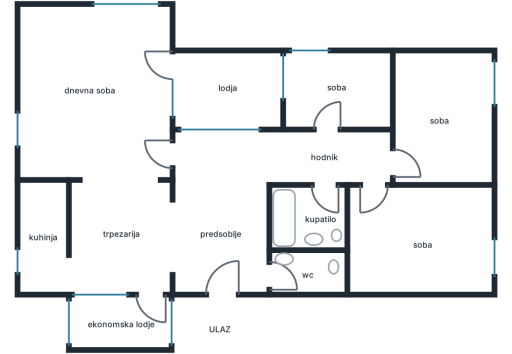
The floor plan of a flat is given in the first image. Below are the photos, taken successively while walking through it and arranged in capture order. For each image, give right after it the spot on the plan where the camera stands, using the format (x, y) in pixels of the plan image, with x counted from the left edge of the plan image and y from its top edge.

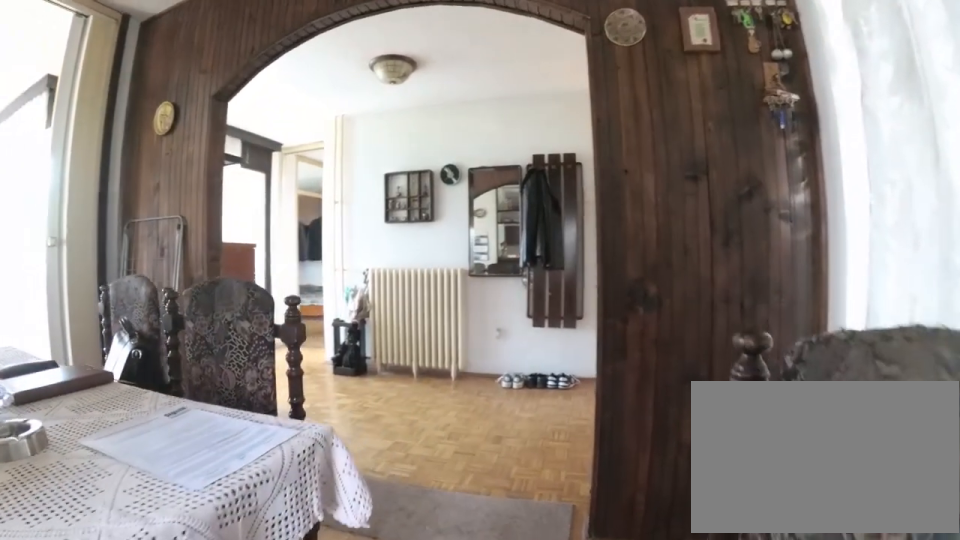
(89, 281)
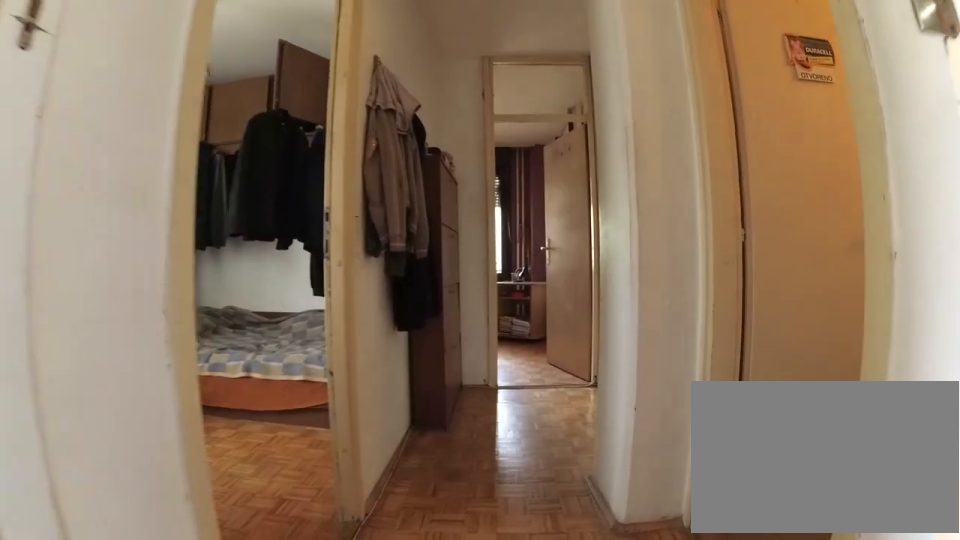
(239, 157)
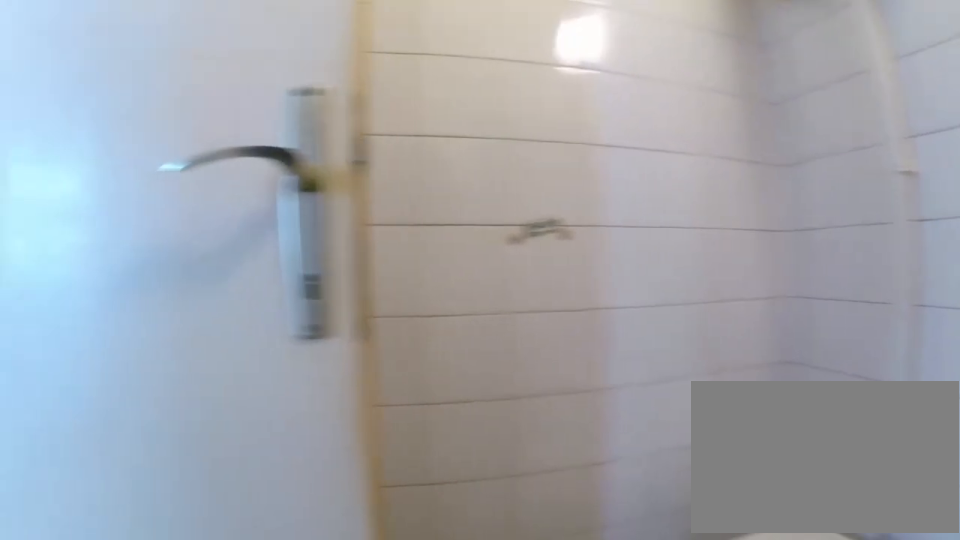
(289, 221)
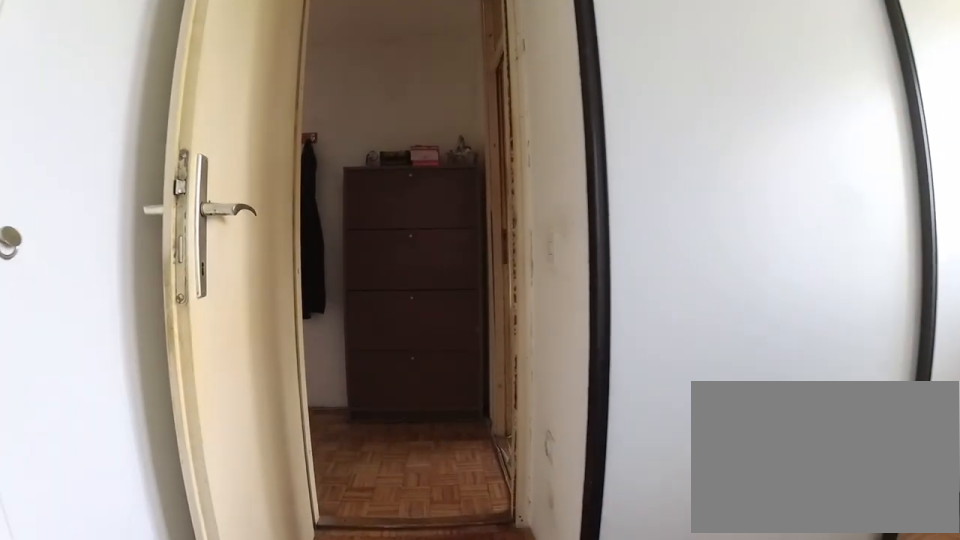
(368, 254)
